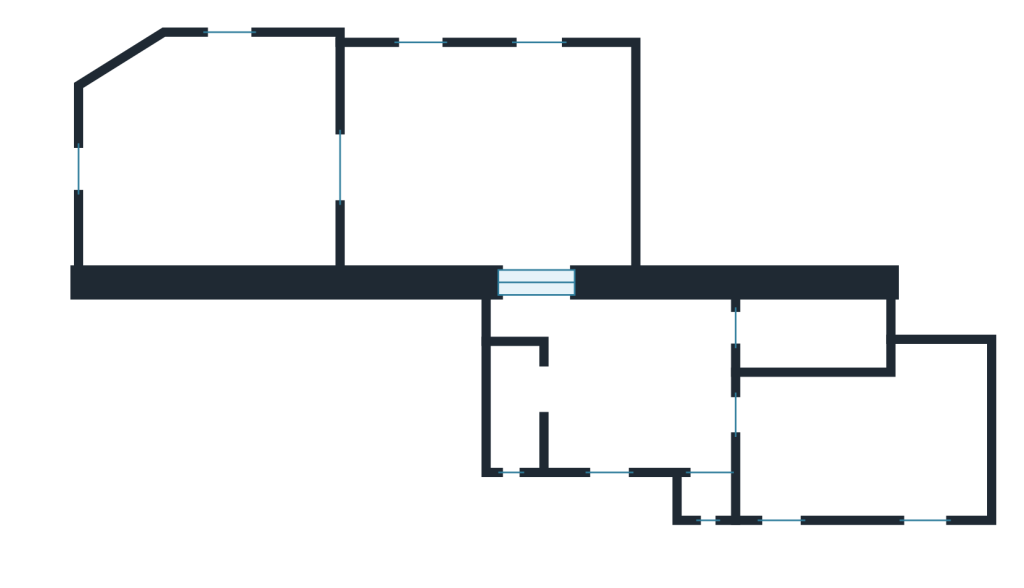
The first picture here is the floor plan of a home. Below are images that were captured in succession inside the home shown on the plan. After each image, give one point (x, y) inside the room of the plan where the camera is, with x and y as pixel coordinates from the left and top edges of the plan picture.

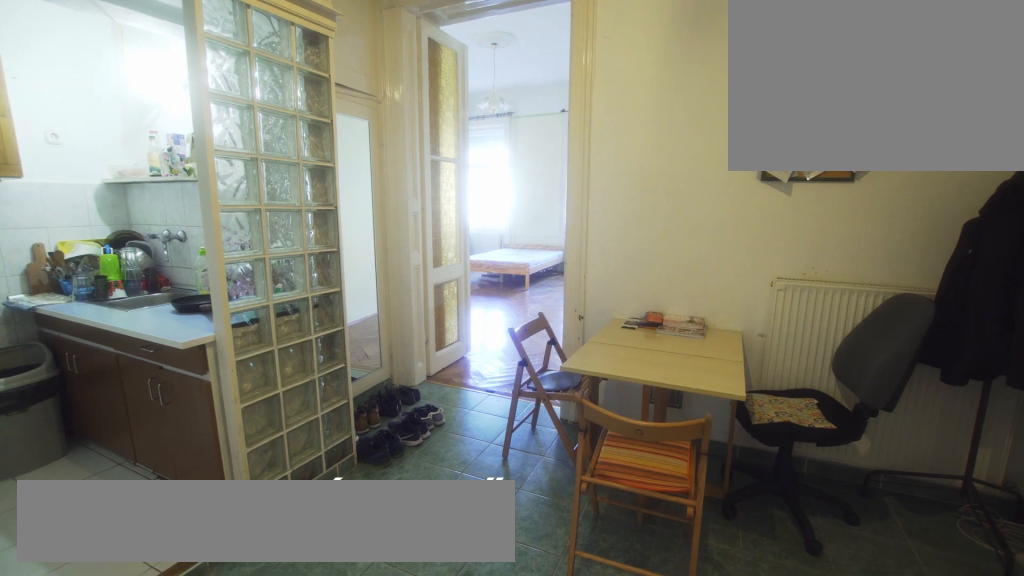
(614, 390)
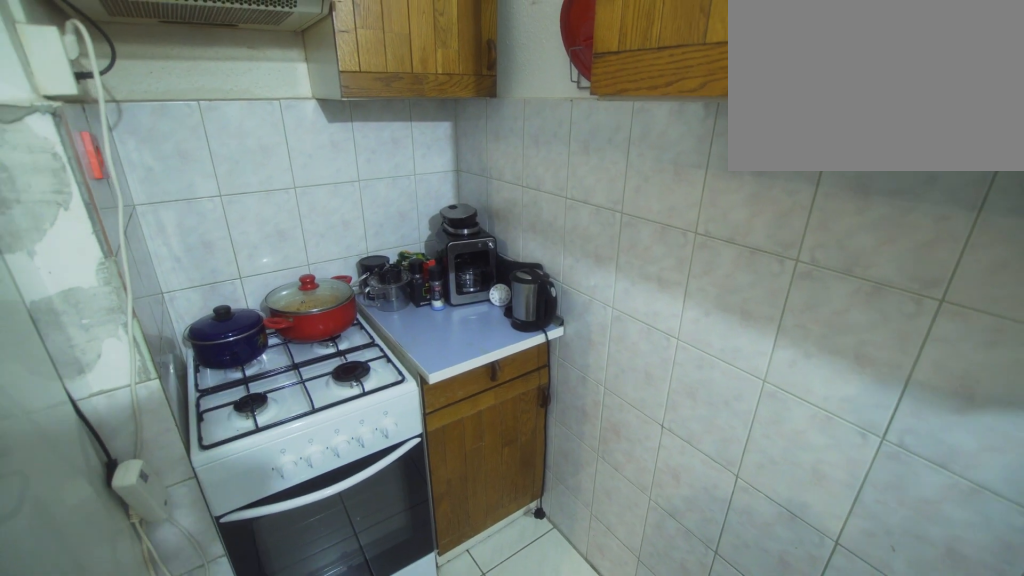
(518, 396)
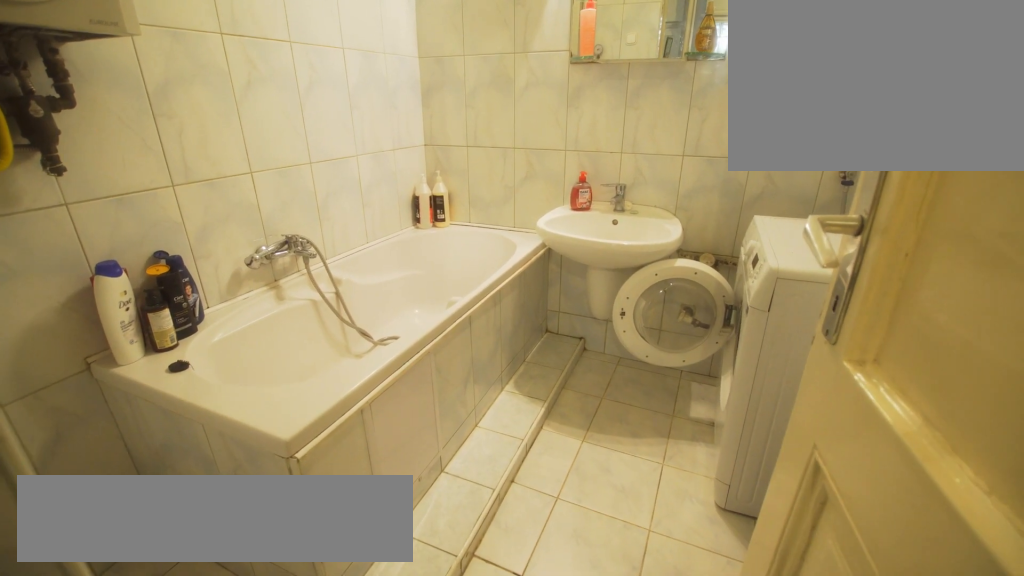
(812, 326)
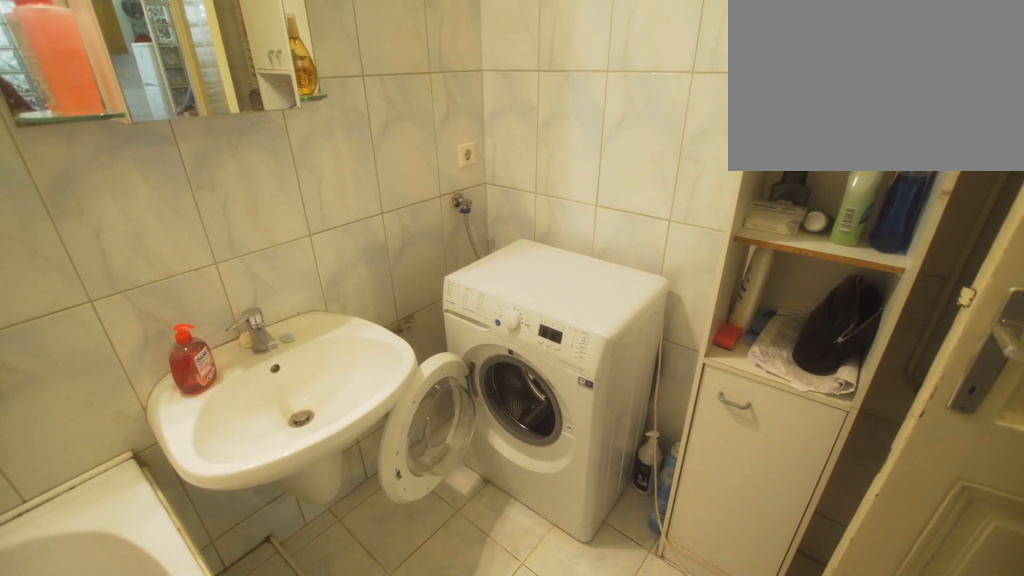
(812, 324)
